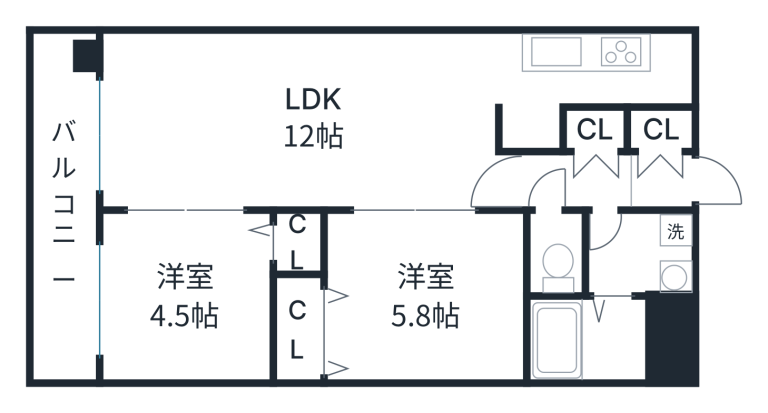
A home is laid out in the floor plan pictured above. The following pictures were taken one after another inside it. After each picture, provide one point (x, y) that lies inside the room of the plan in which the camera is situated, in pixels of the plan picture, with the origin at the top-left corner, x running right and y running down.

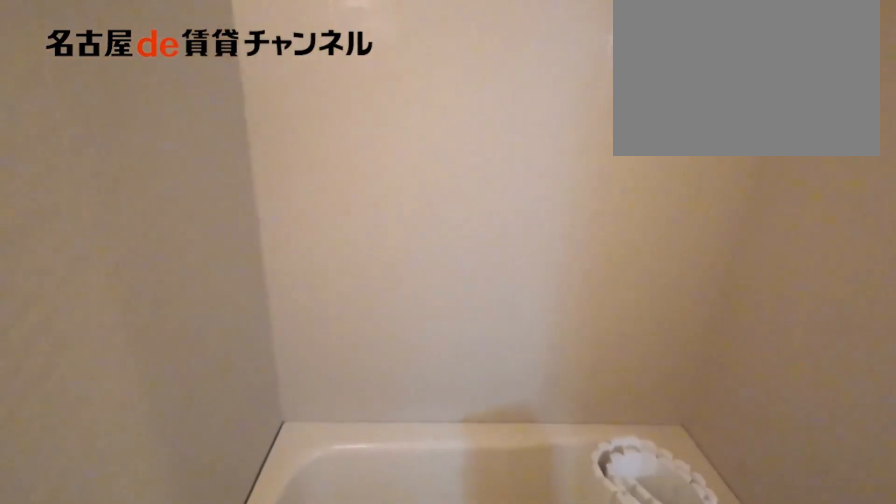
(585, 337)
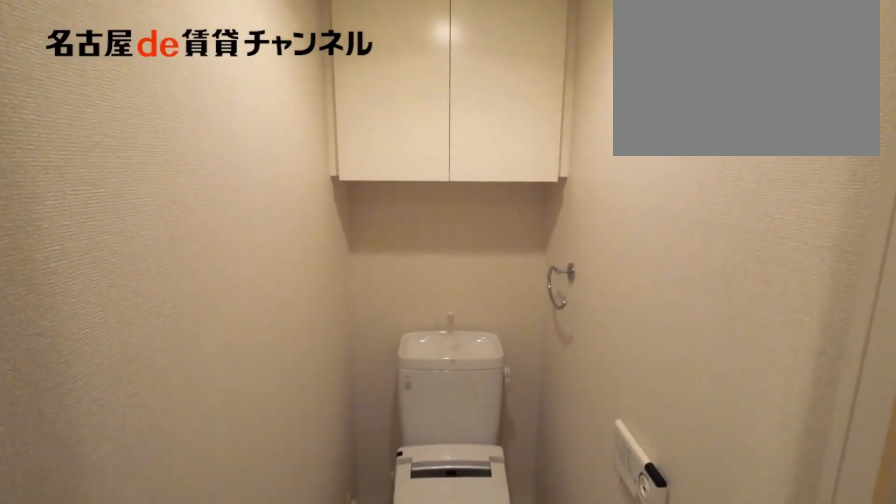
(555, 253)
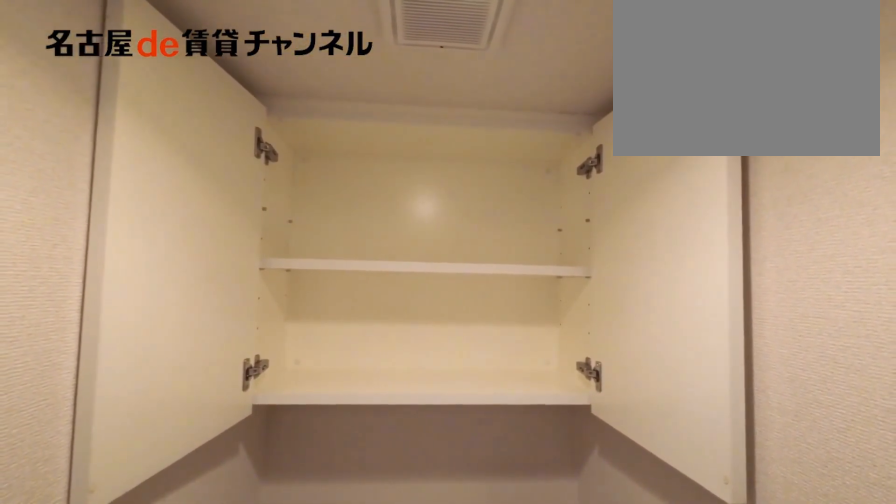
(555, 253)
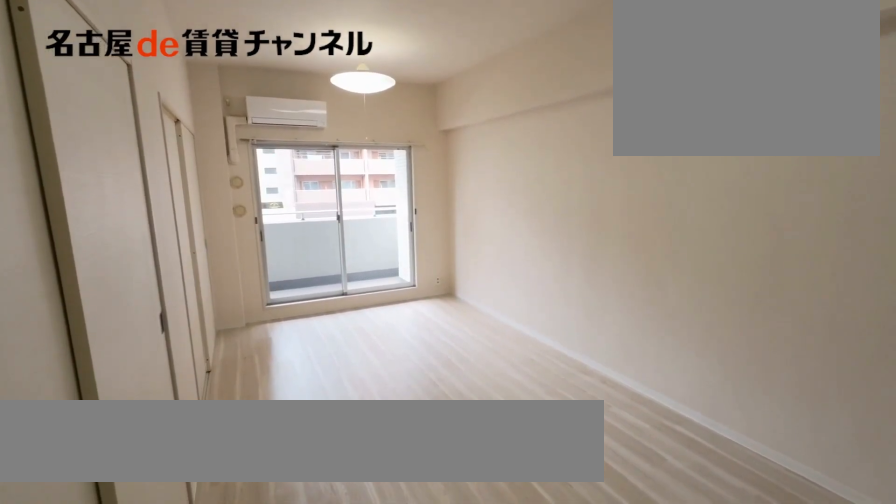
(309, 120)
